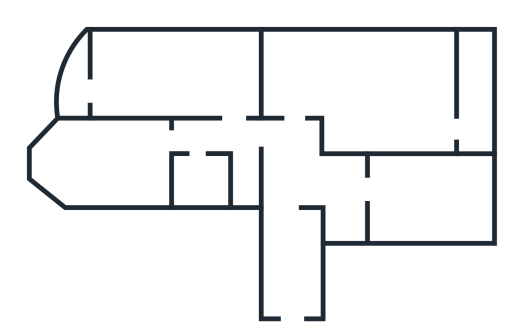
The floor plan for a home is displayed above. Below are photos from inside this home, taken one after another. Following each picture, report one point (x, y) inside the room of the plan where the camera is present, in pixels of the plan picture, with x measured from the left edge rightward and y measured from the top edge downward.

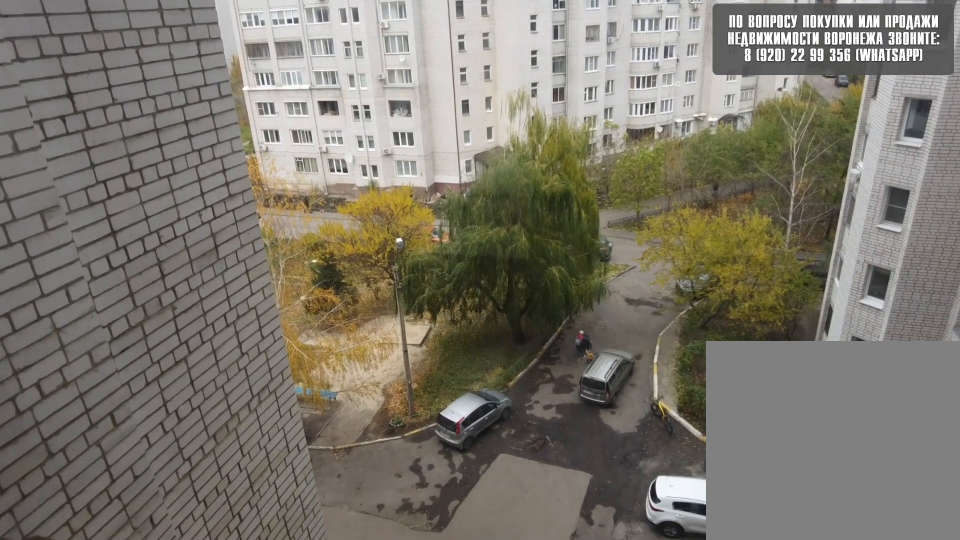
(485, 124)
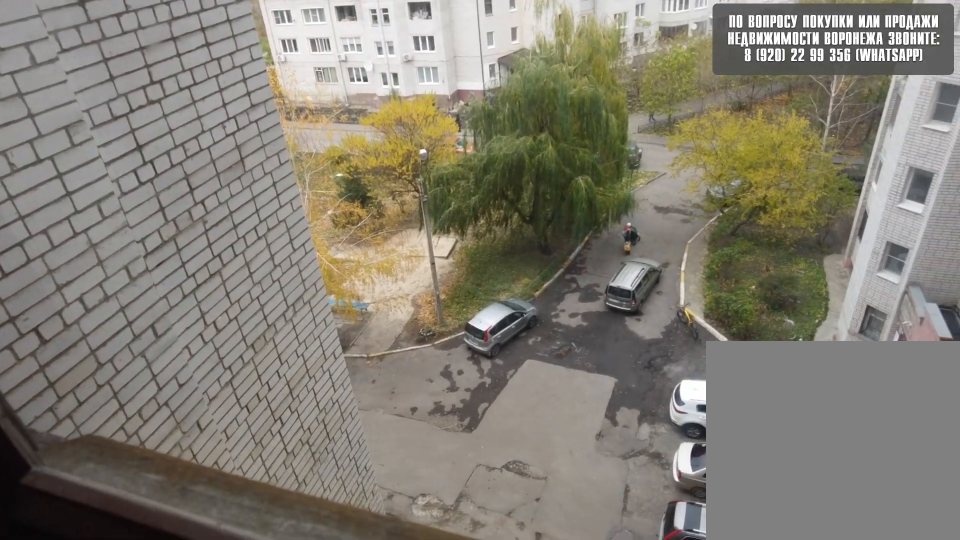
(485, 124)
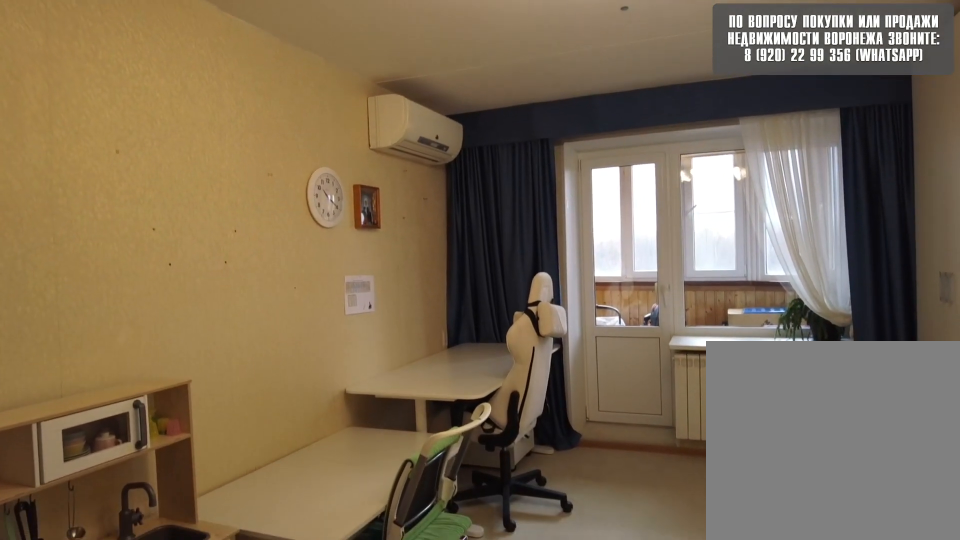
(210, 80)
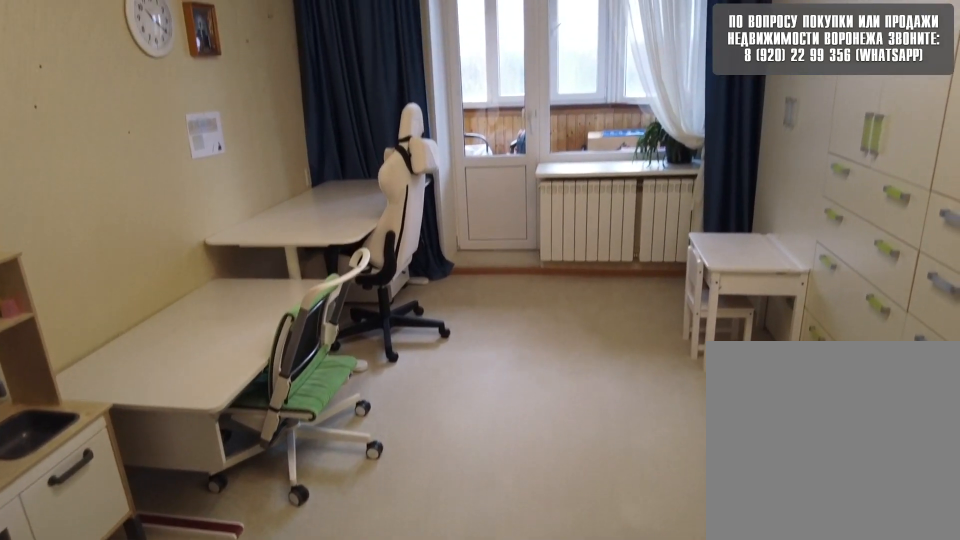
(210, 80)
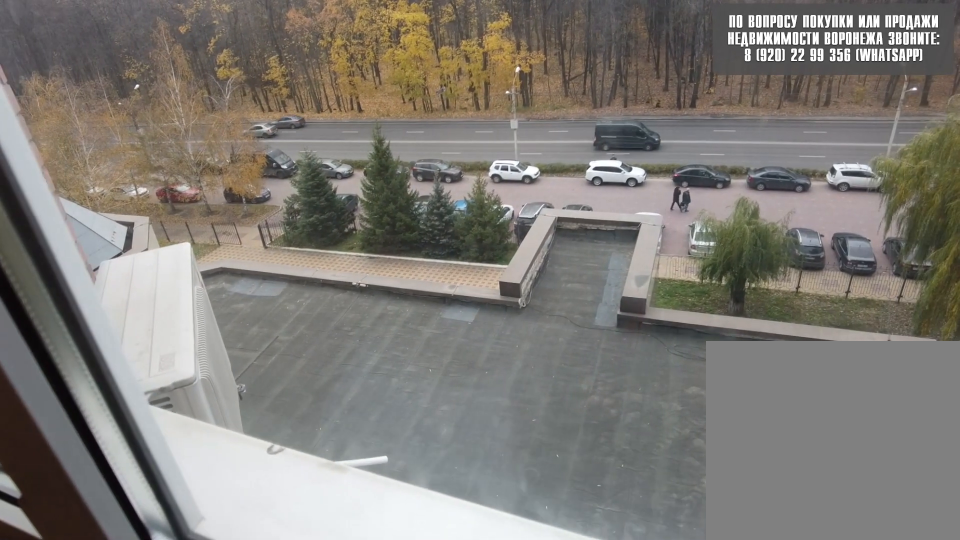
(79, 85)
